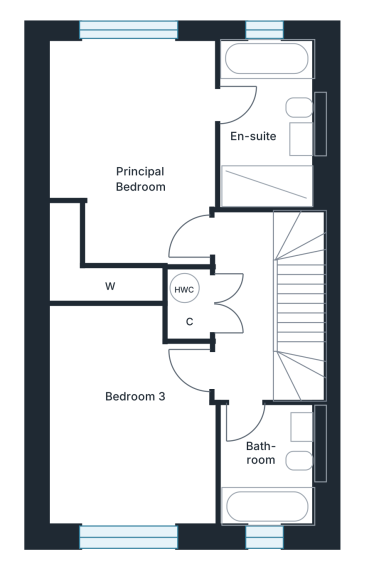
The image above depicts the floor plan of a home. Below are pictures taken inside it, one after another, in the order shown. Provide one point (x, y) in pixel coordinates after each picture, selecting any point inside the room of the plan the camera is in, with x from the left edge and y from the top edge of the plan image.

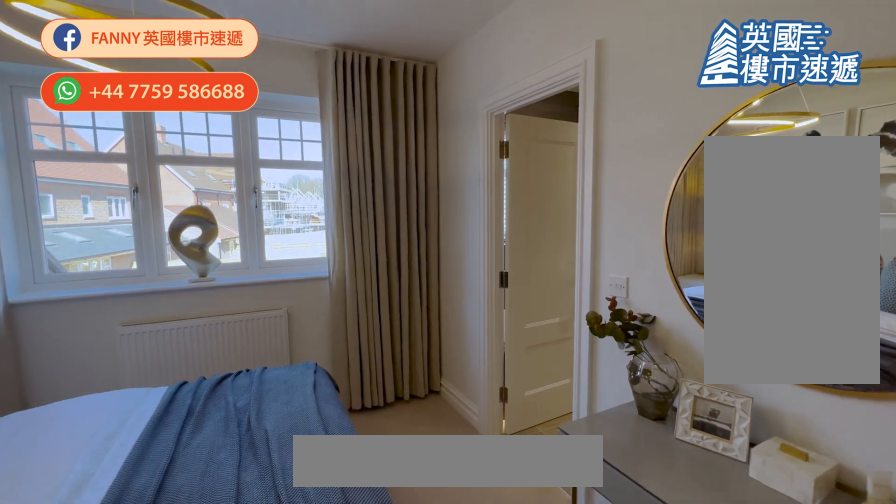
(127, 173)
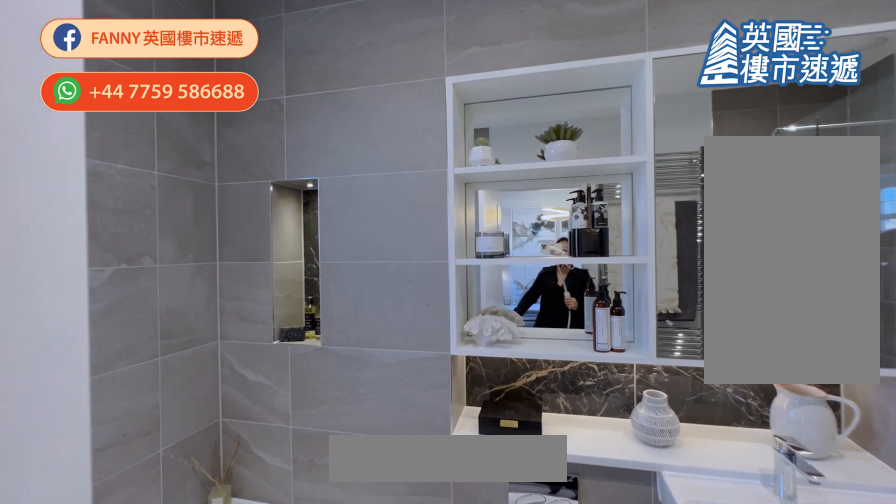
(271, 120)
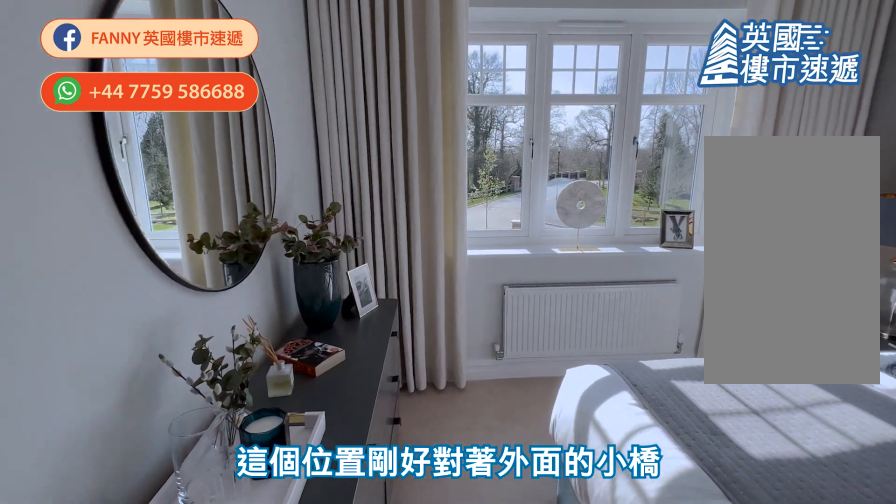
(130, 421)
